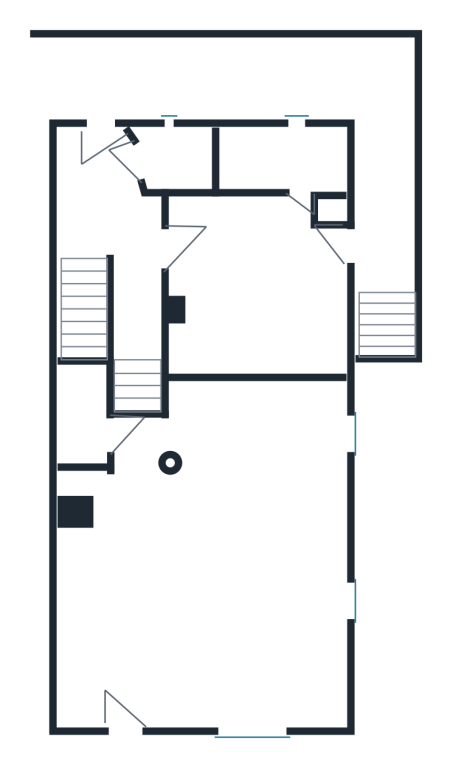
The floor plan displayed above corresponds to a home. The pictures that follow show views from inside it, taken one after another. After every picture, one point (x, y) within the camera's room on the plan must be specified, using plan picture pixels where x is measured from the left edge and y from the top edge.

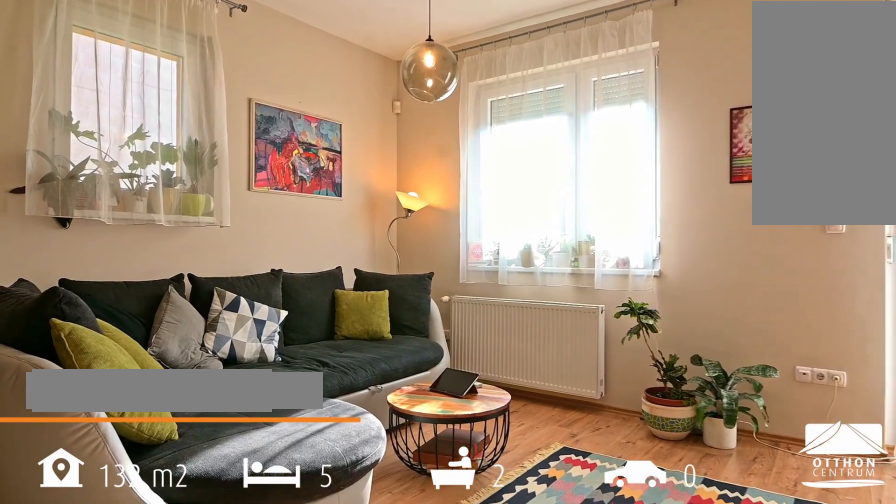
(213, 556)
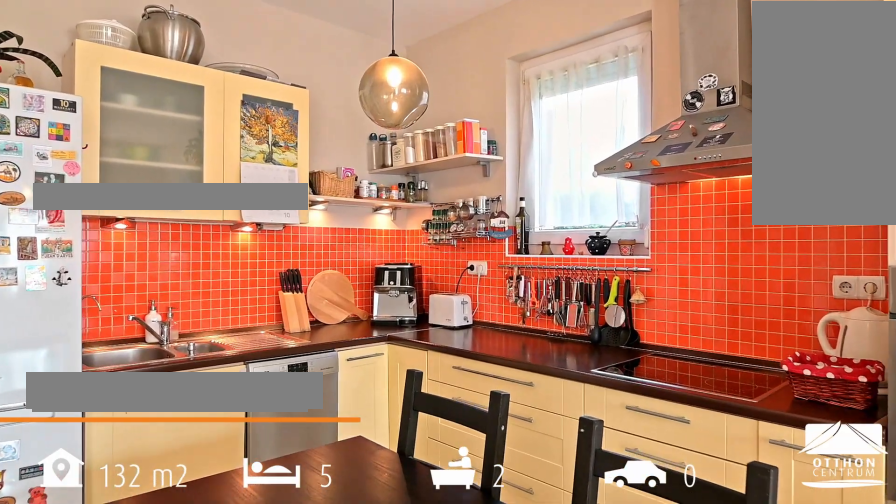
(247, 447)
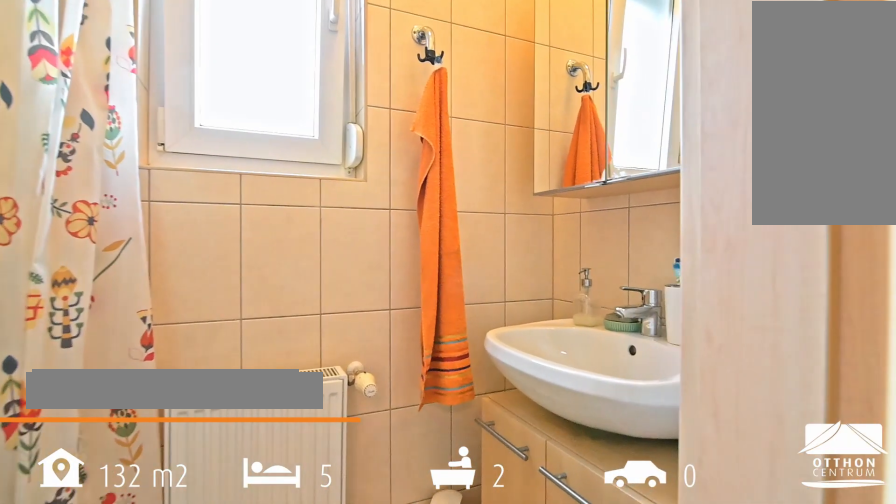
(285, 160)
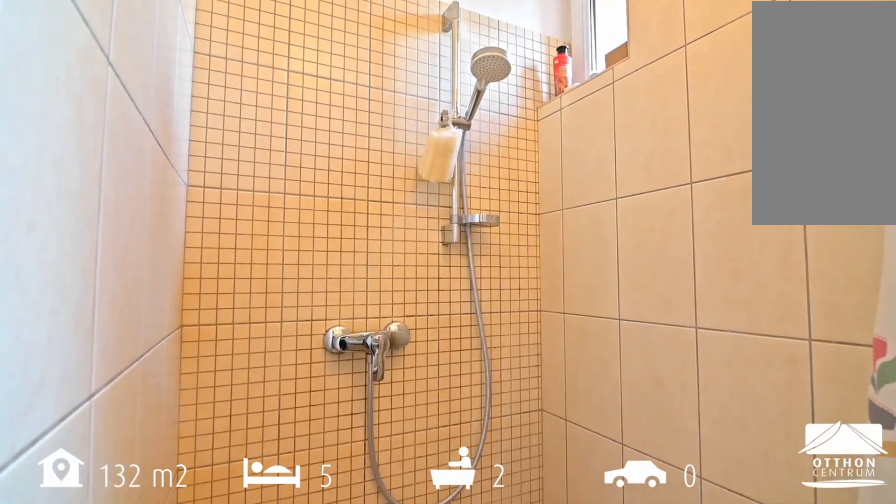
(285, 160)
